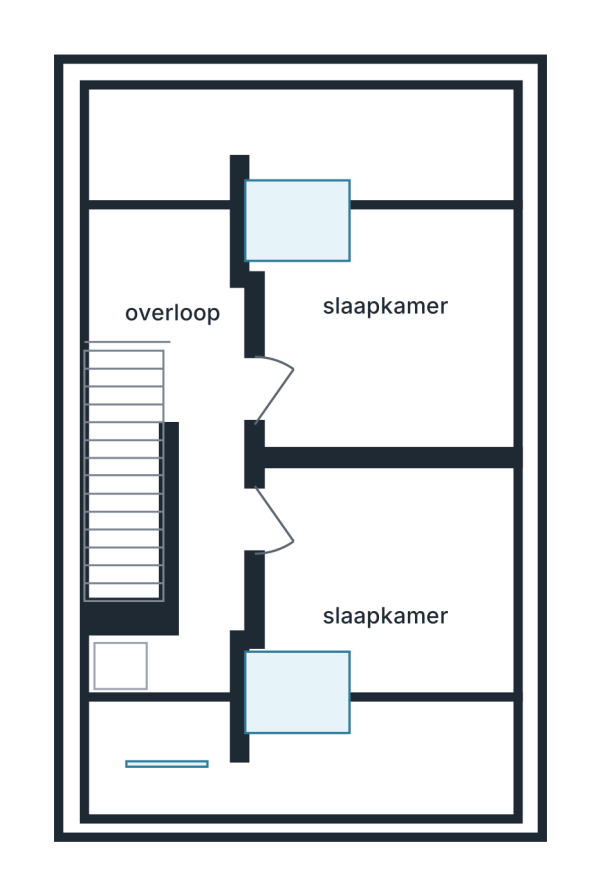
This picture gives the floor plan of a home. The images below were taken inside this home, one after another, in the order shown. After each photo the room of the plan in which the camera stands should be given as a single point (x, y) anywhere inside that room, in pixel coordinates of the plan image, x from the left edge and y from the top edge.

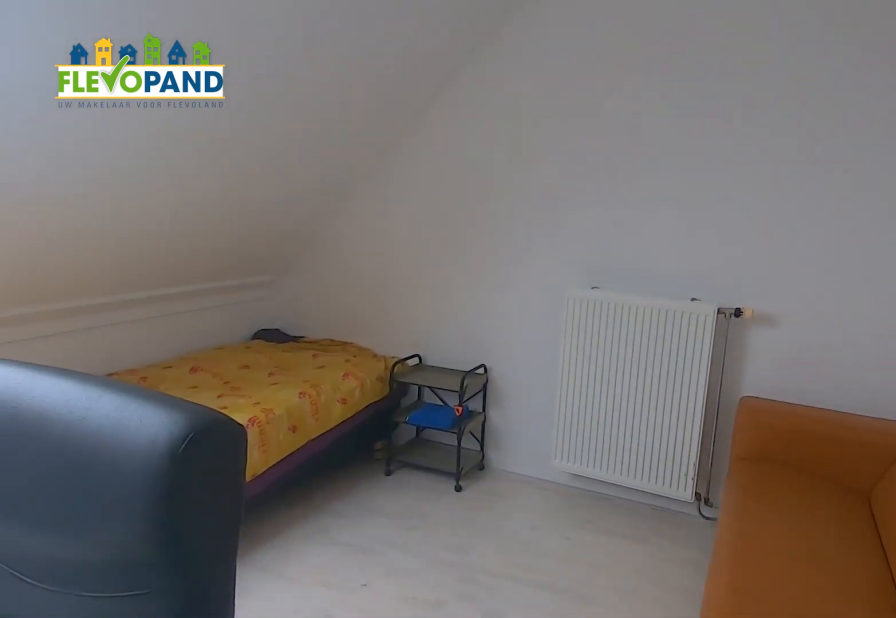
(389, 410)
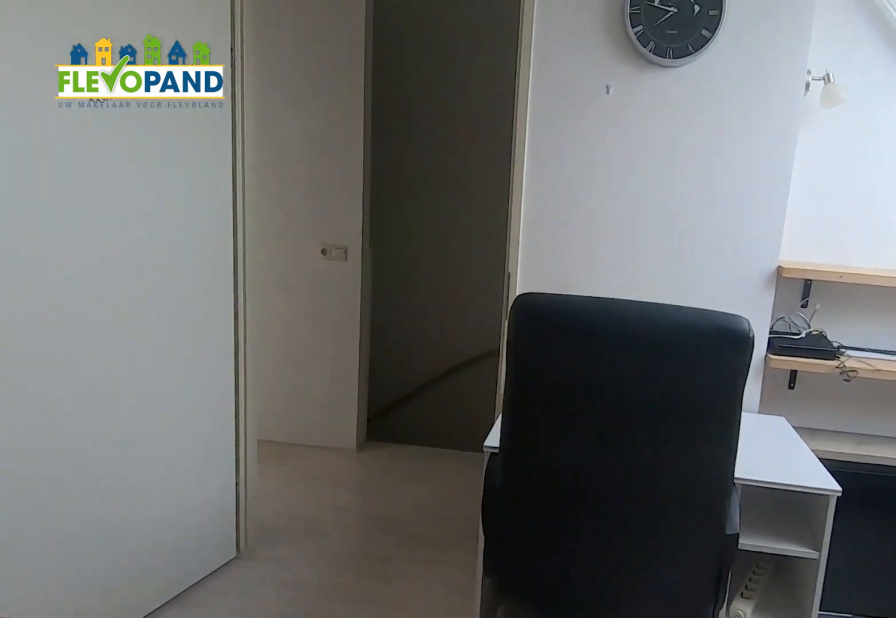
(389, 410)
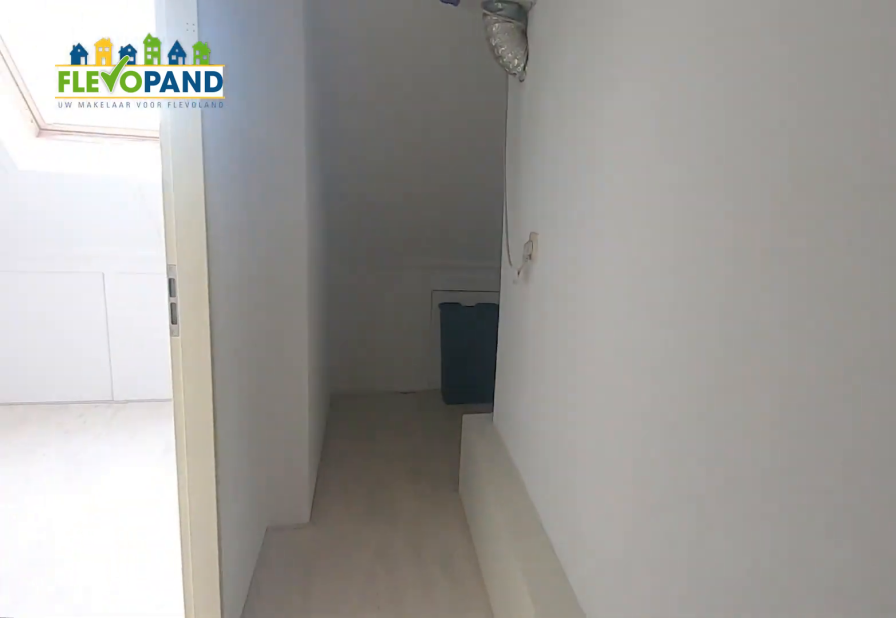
(128, 666)
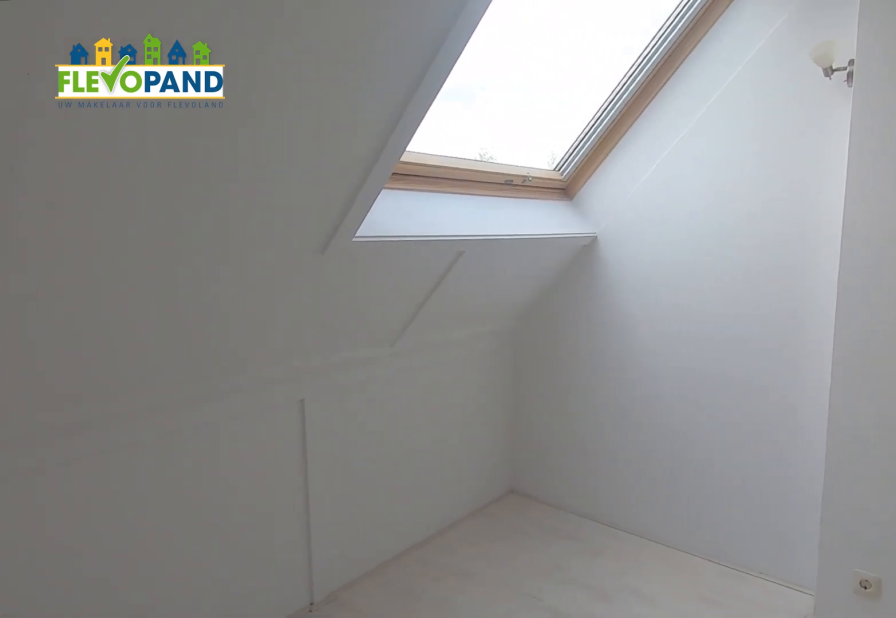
(381, 587)
